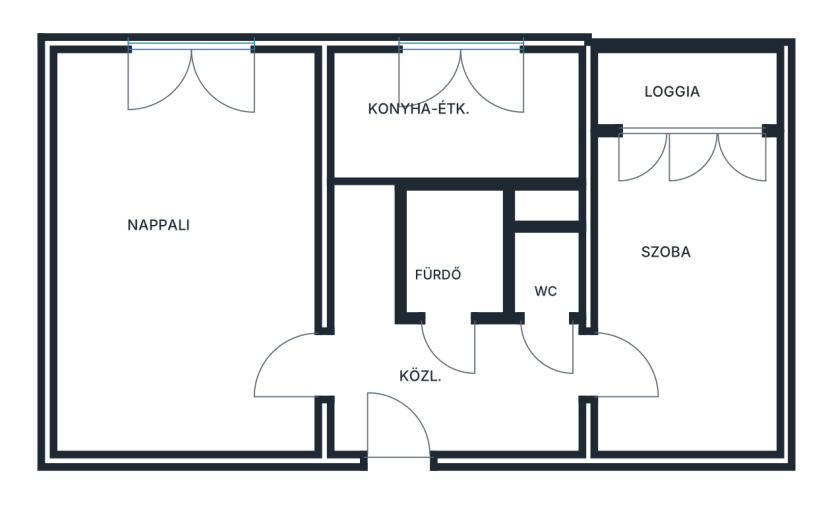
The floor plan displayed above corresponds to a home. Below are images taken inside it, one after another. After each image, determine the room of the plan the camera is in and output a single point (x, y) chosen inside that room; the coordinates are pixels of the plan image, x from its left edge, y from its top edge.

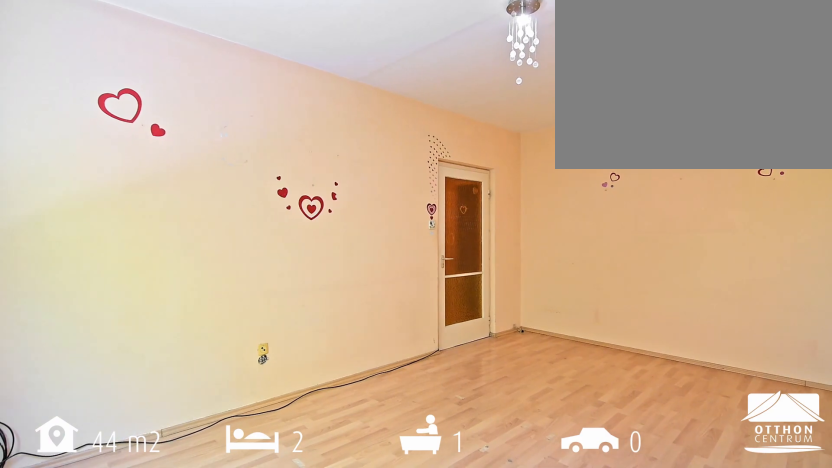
(161, 256)
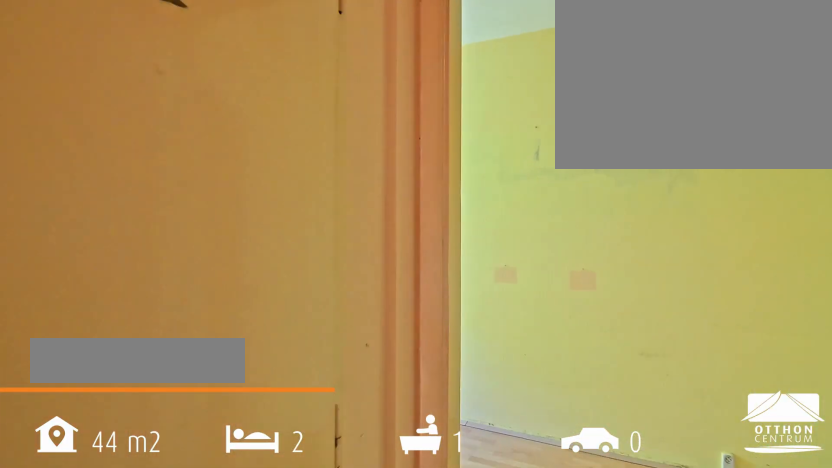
(673, 286)
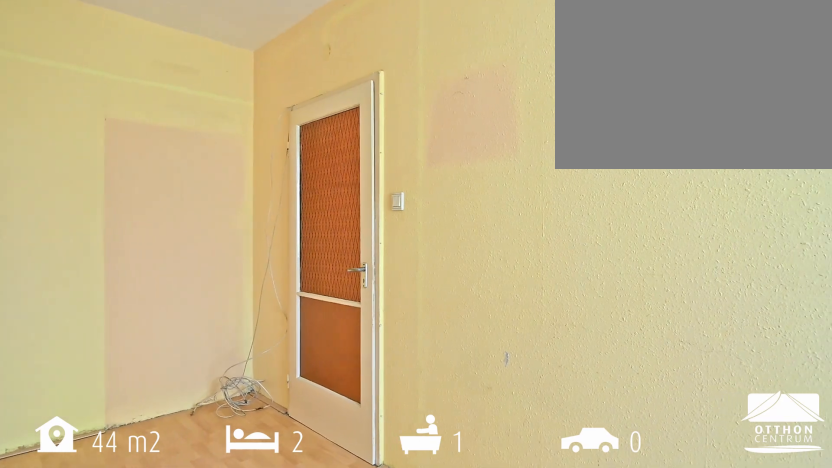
(673, 286)
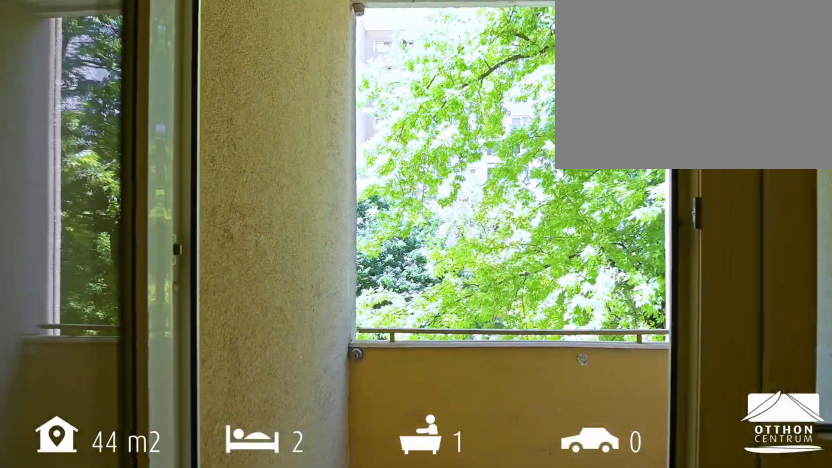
(748, 93)
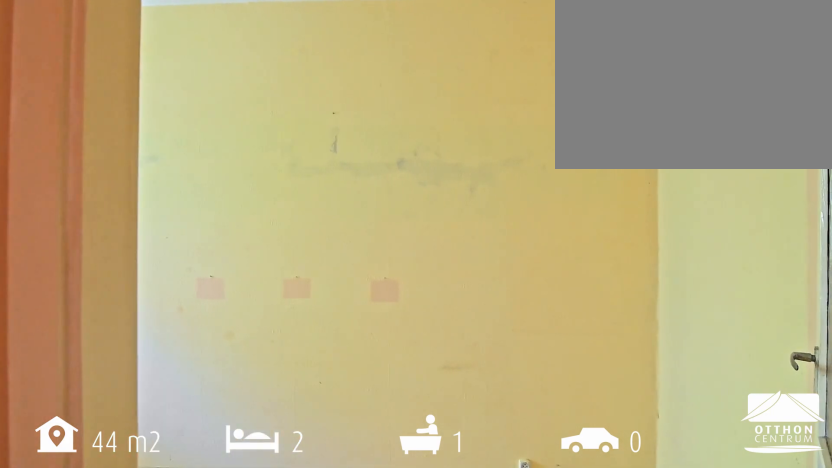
(673, 278)
